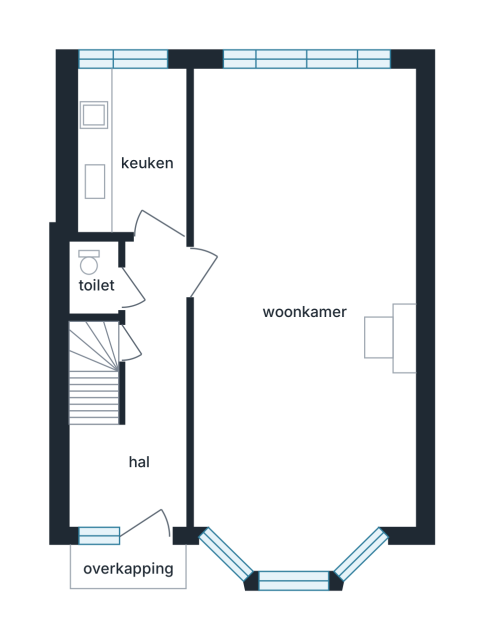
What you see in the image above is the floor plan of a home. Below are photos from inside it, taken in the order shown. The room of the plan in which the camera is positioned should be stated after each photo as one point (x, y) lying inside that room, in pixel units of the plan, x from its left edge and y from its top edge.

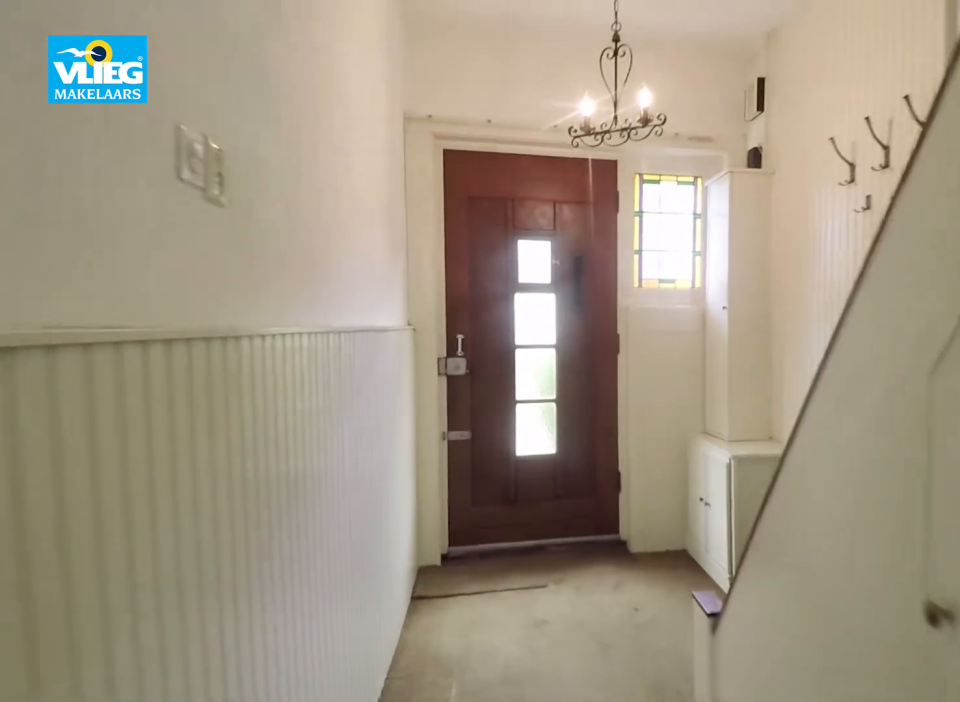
(141, 405)
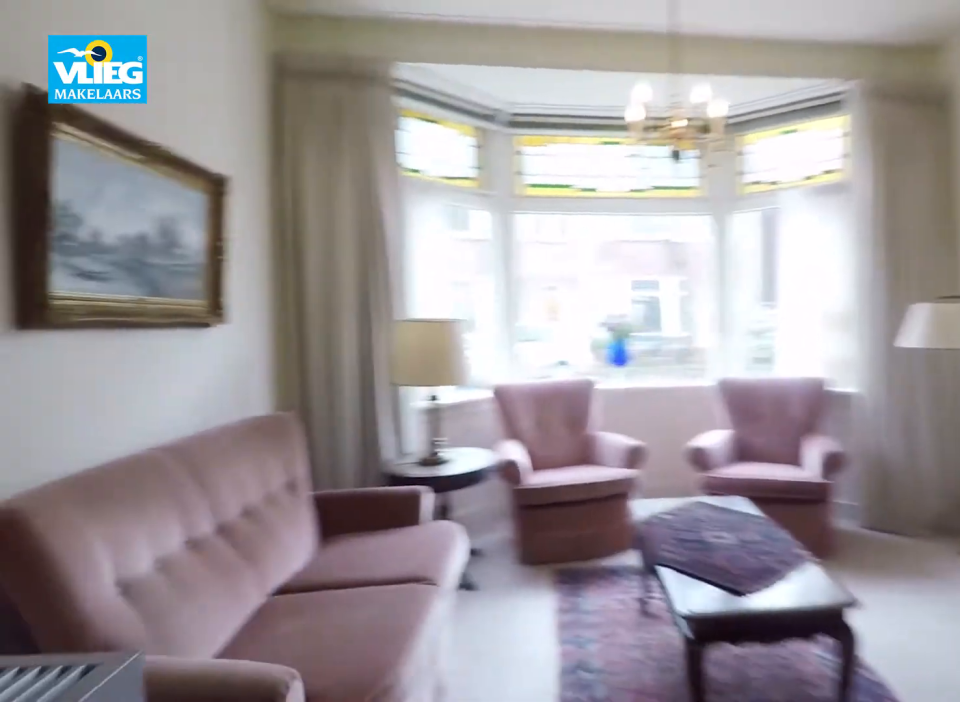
(297, 114)
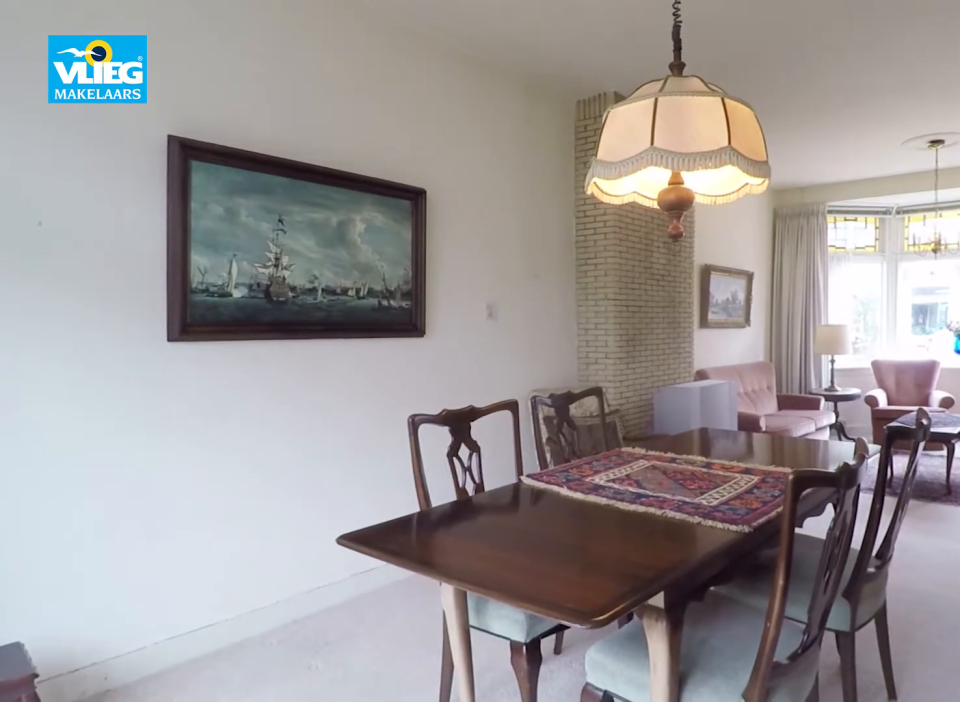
(297, 114)
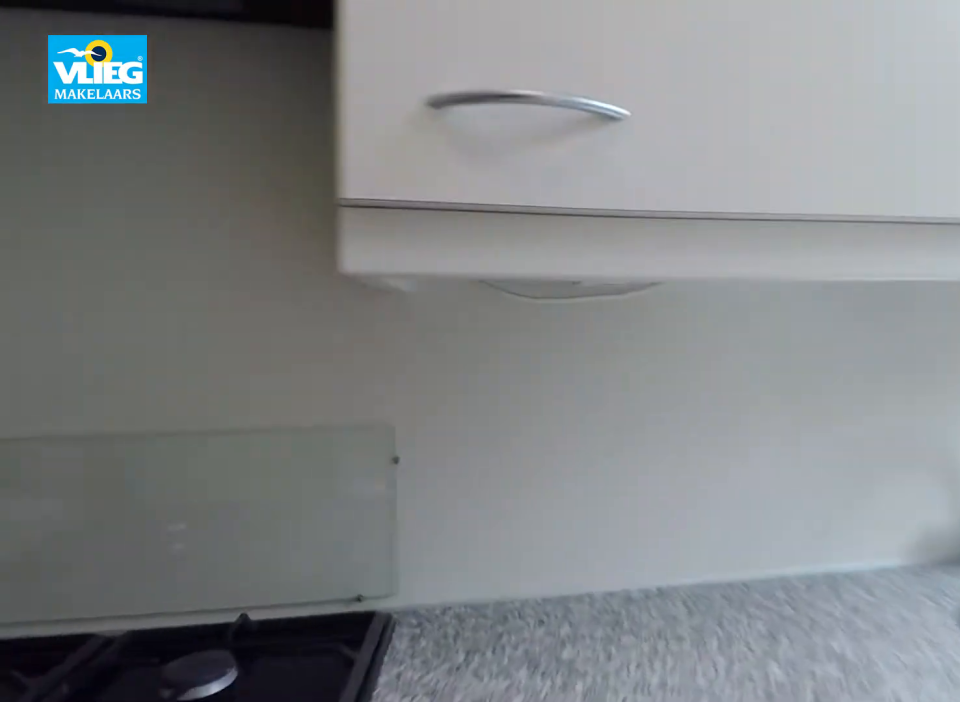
(132, 149)
